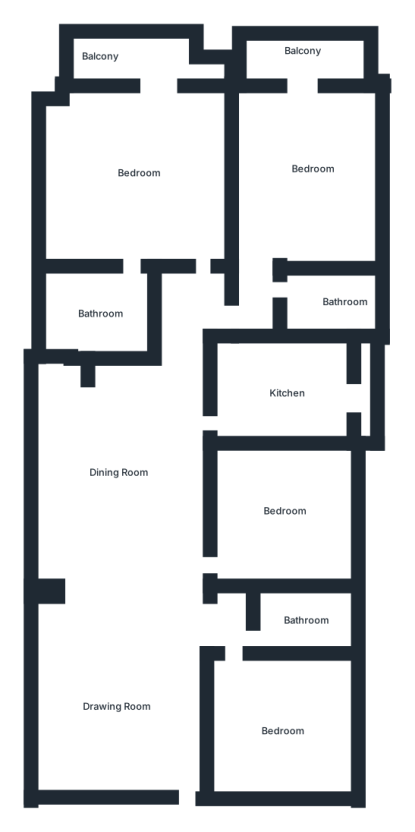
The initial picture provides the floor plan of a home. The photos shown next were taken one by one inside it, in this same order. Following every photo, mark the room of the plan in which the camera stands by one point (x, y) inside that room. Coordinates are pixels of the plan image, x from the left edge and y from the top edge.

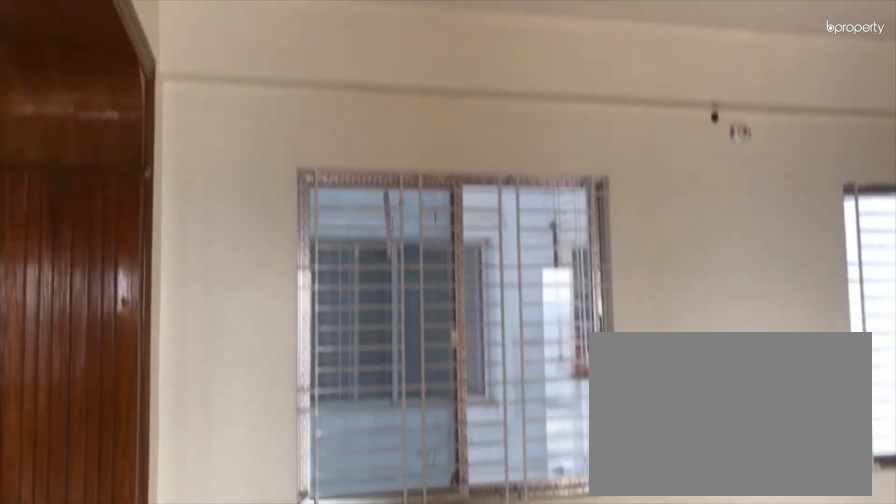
(122, 472)
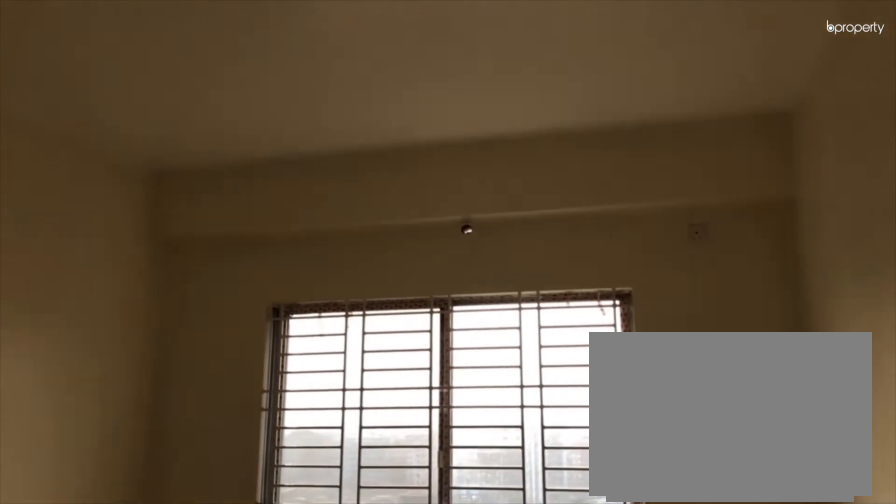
(283, 510)
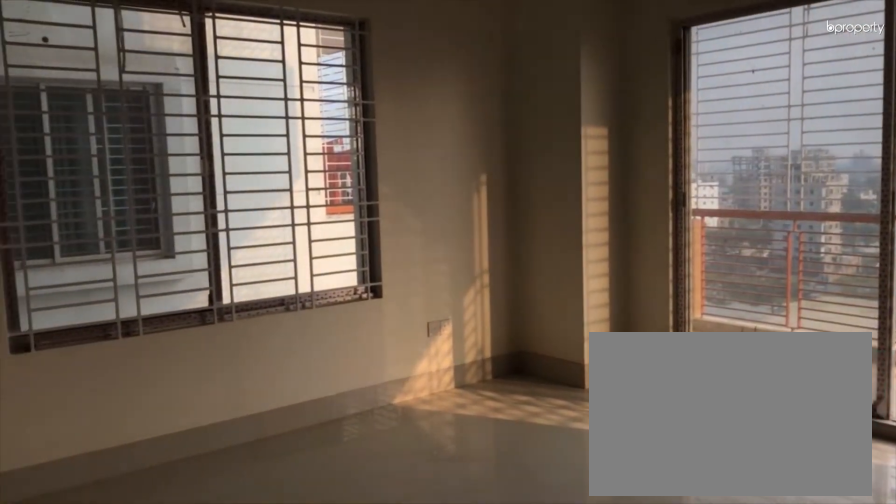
(178, 214)
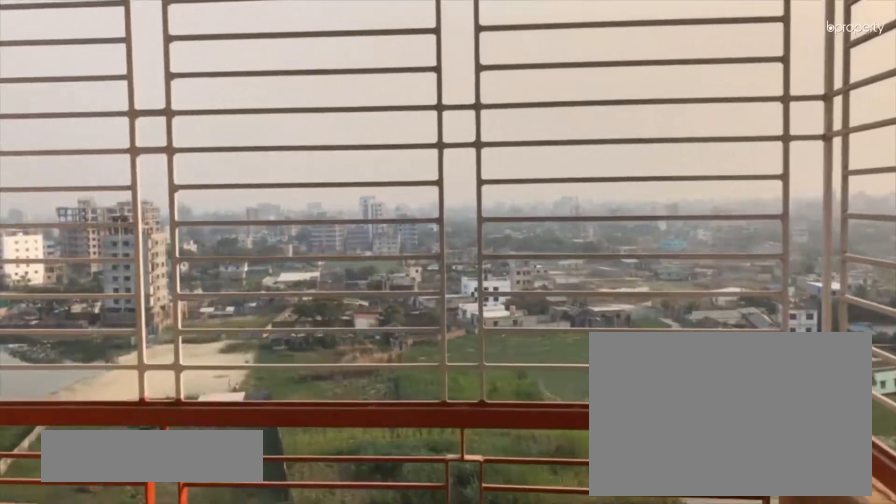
(129, 55)
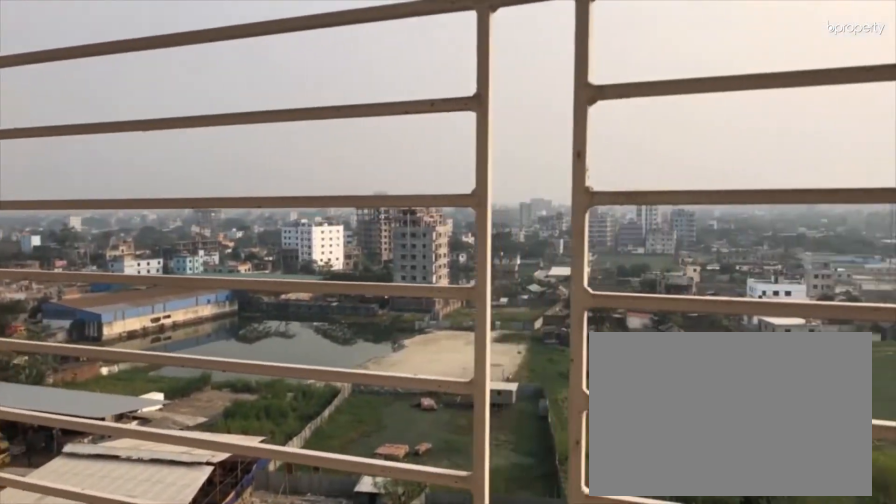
(129, 55)
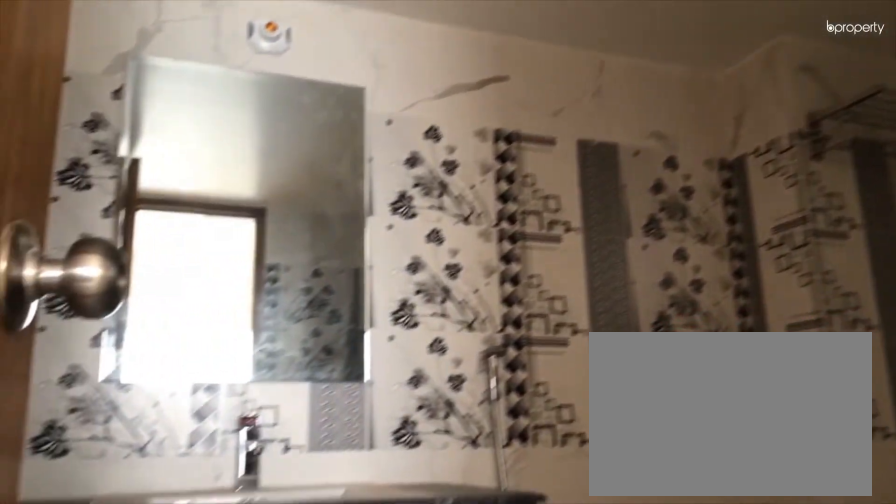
(97, 313)
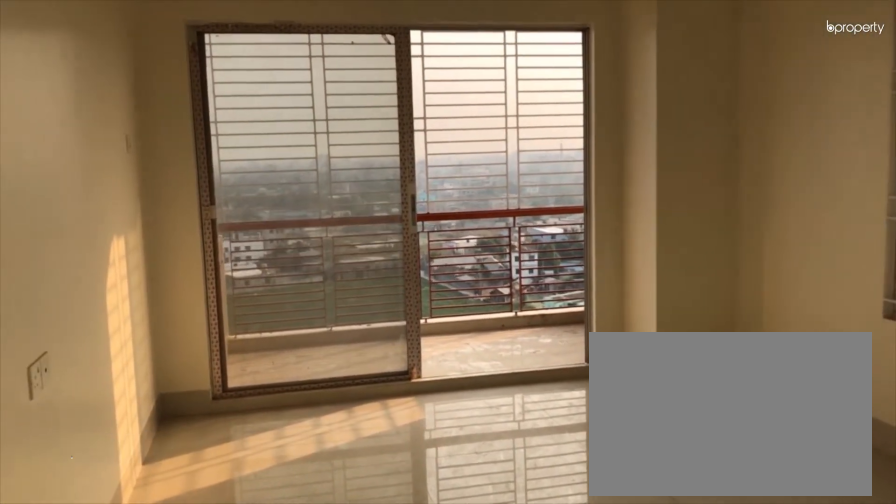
(309, 166)
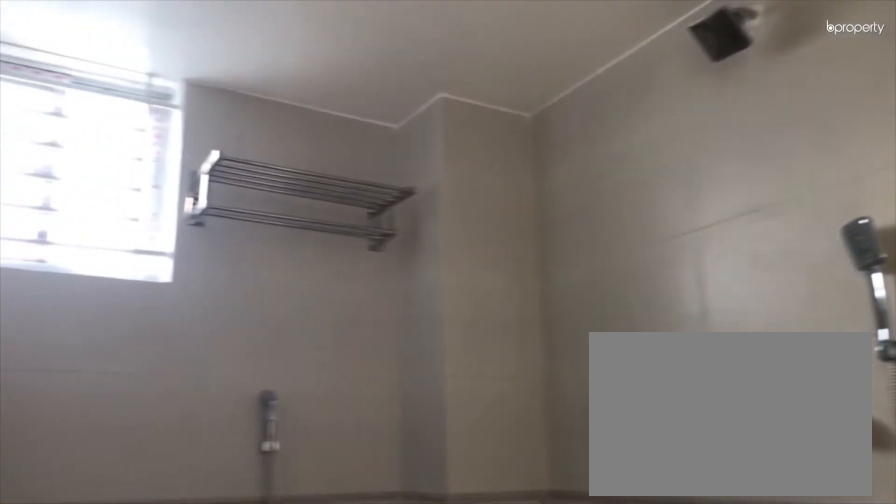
(329, 305)
